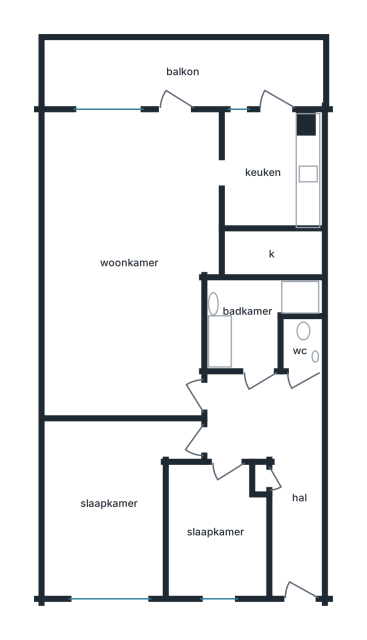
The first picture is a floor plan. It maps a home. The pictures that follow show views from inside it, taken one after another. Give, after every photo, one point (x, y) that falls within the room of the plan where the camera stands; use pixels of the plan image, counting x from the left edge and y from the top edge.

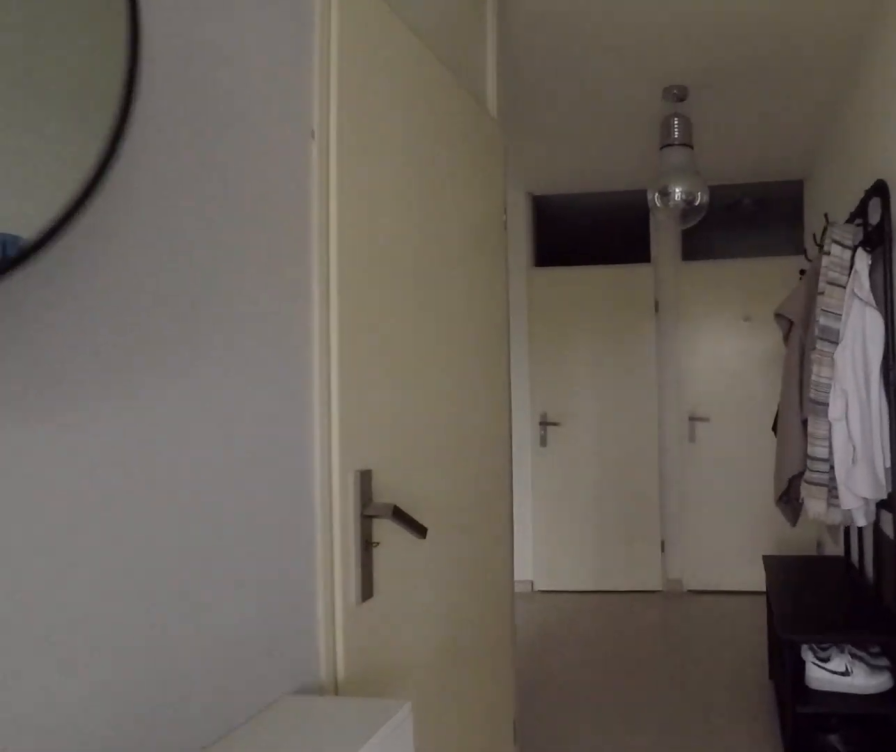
(275, 459)
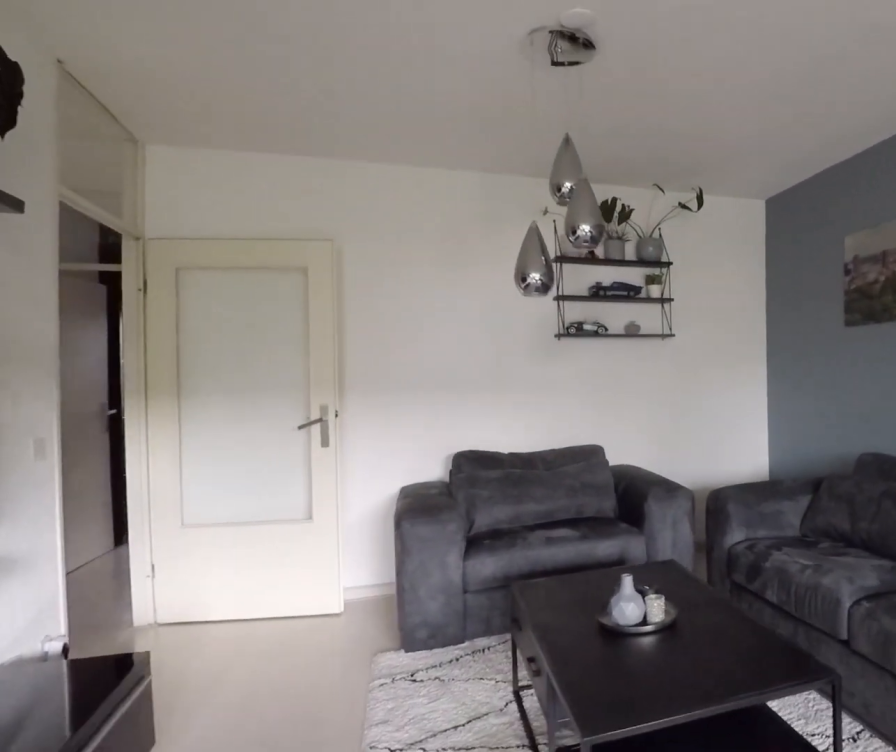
(130, 259)
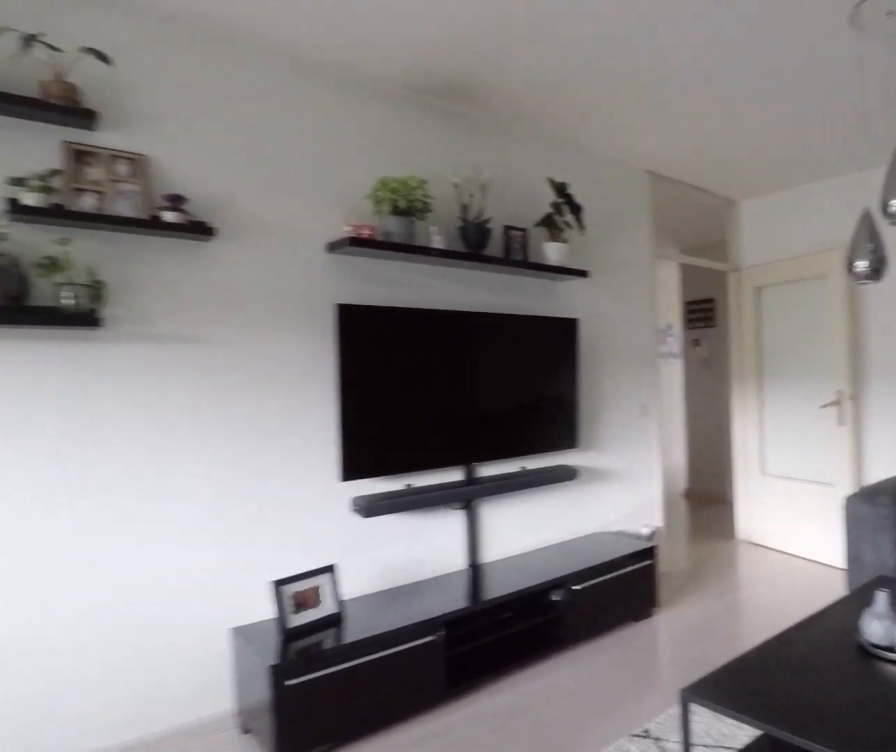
(130, 259)
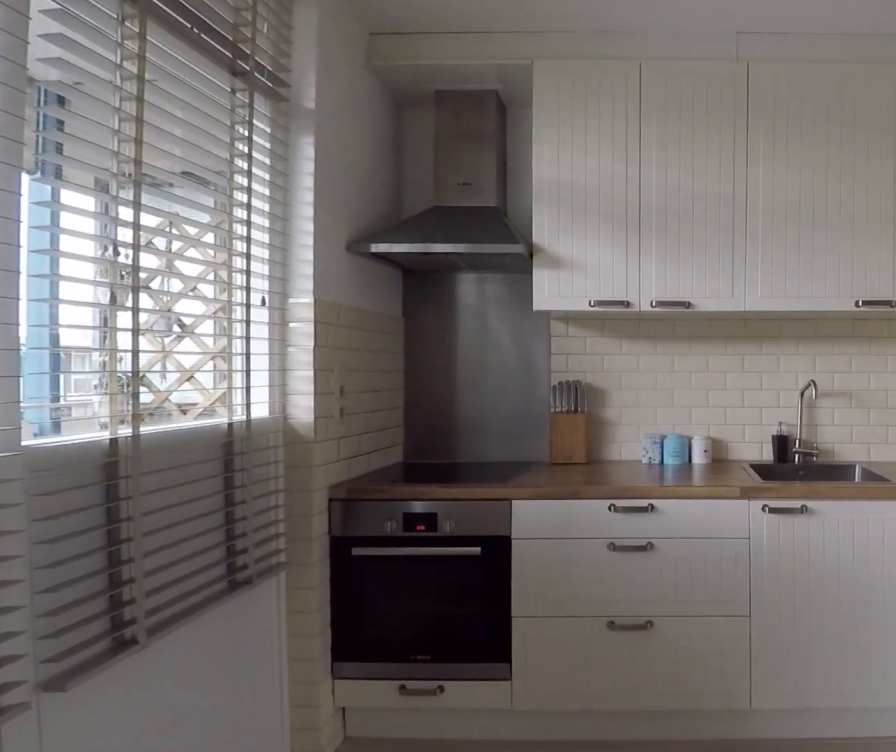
(269, 171)
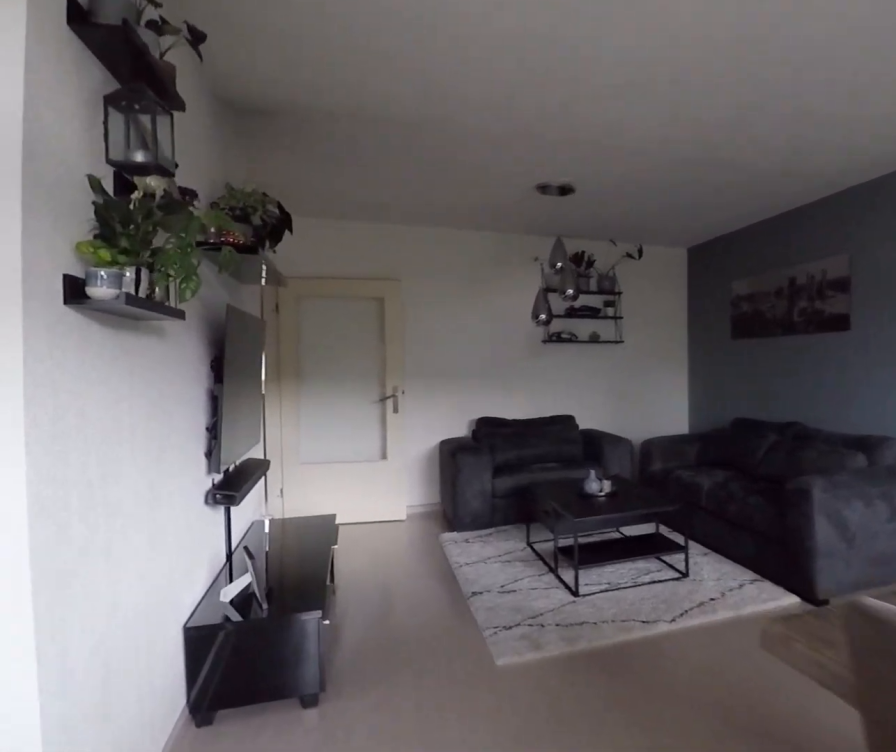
(130, 259)
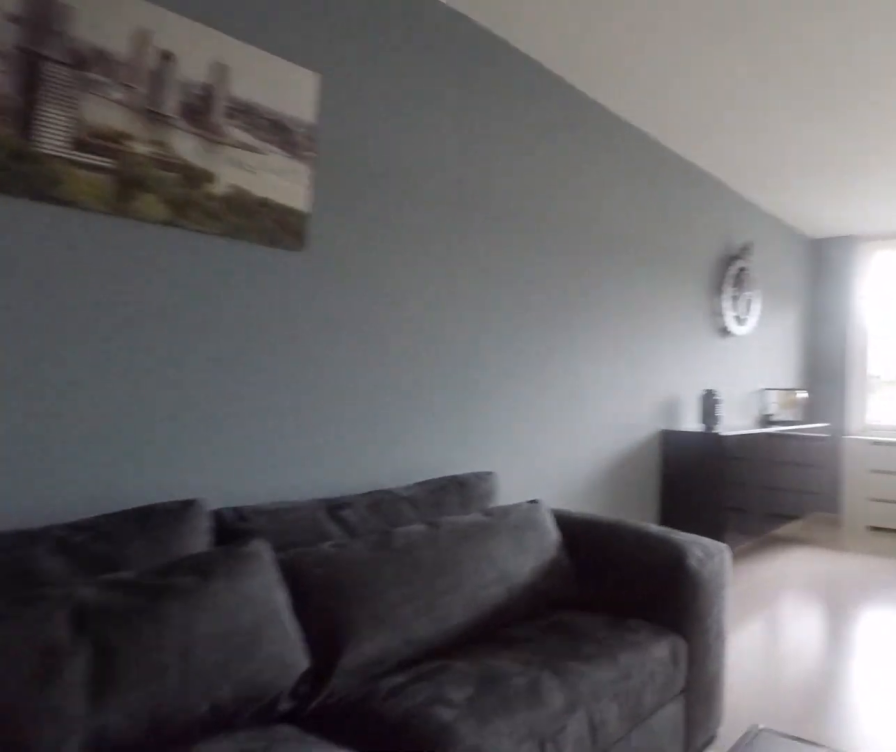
(130, 259)
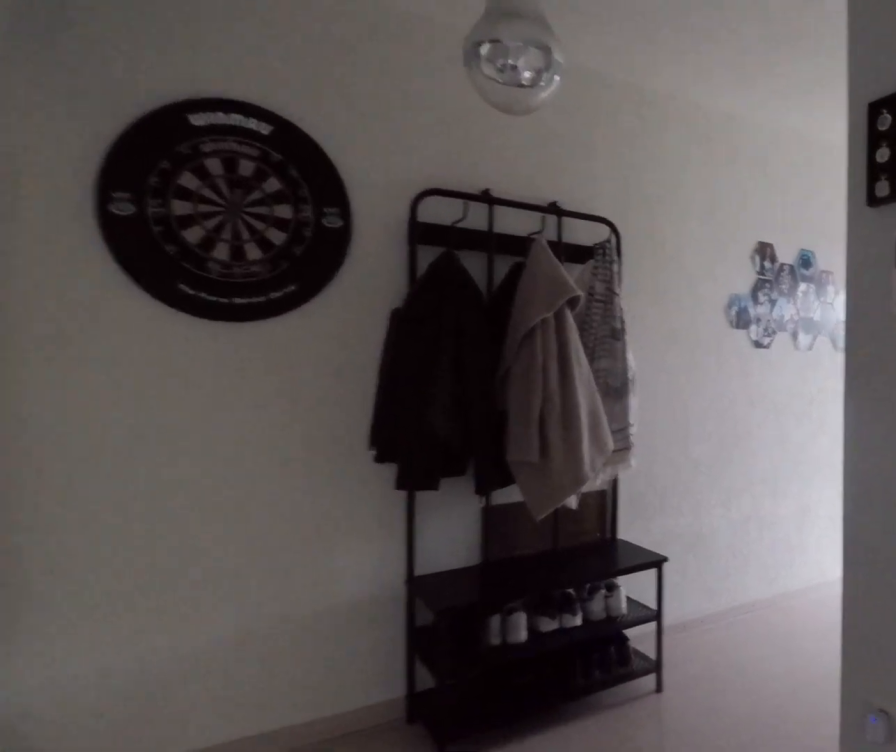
(275, 460)
